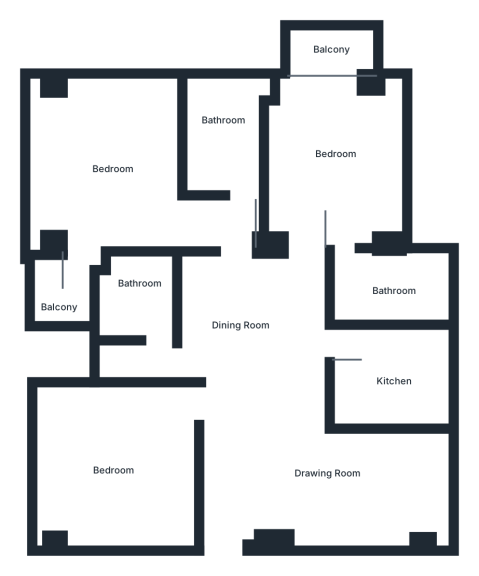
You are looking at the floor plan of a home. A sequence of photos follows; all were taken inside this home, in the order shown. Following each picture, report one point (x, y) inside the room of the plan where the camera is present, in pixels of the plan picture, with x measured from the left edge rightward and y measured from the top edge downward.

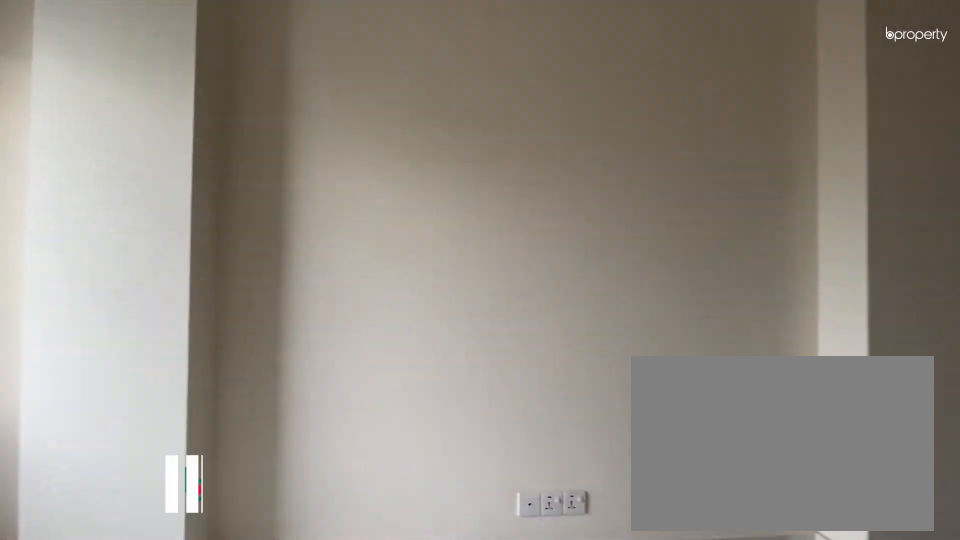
(345, 489)
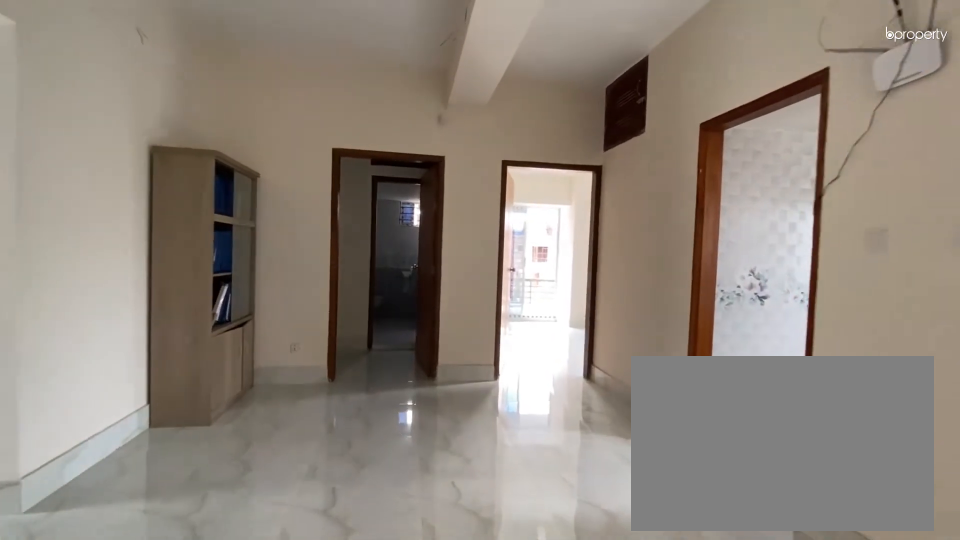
(259, 329)
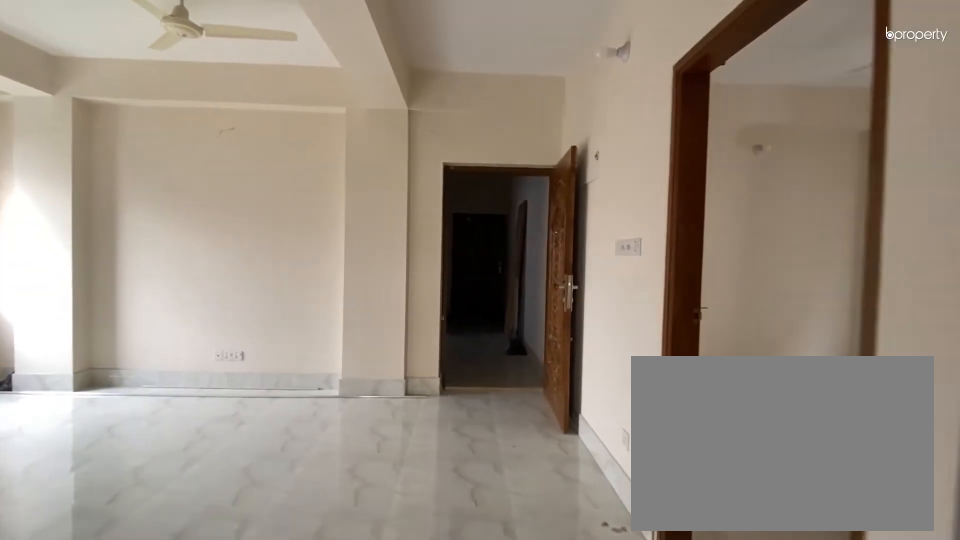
(259, 329)
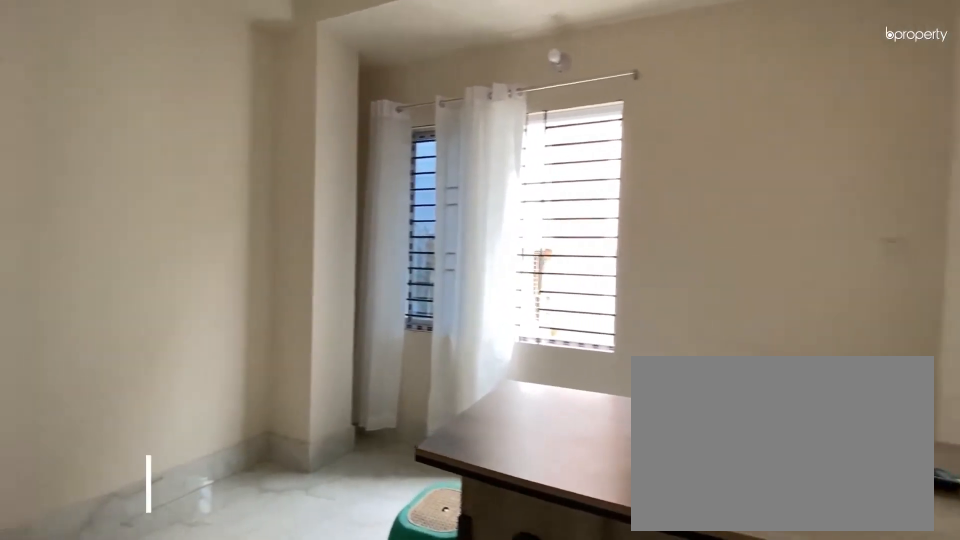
(119, 465)
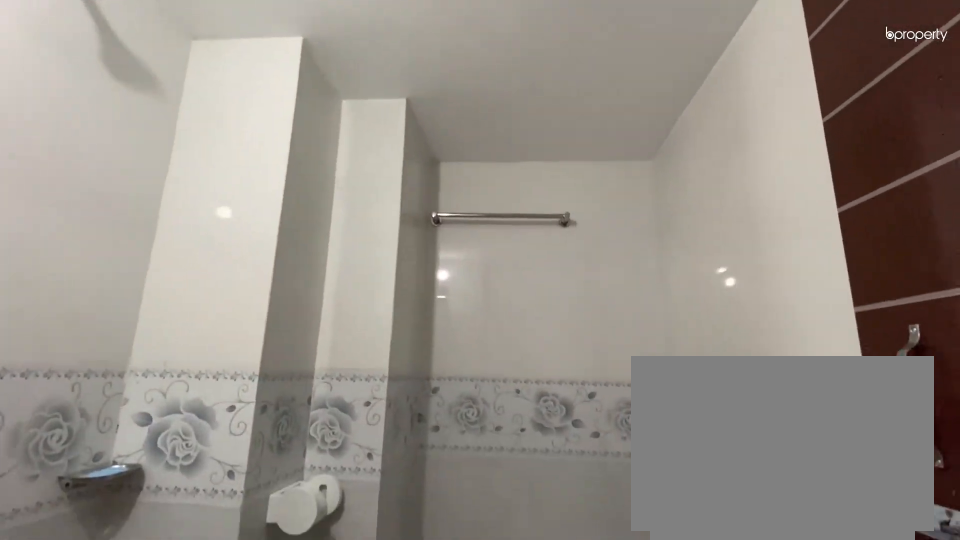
(140, 292)
